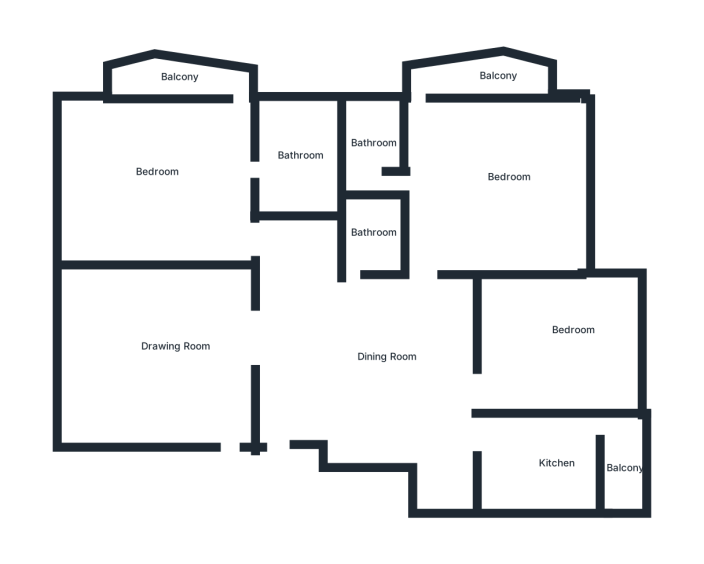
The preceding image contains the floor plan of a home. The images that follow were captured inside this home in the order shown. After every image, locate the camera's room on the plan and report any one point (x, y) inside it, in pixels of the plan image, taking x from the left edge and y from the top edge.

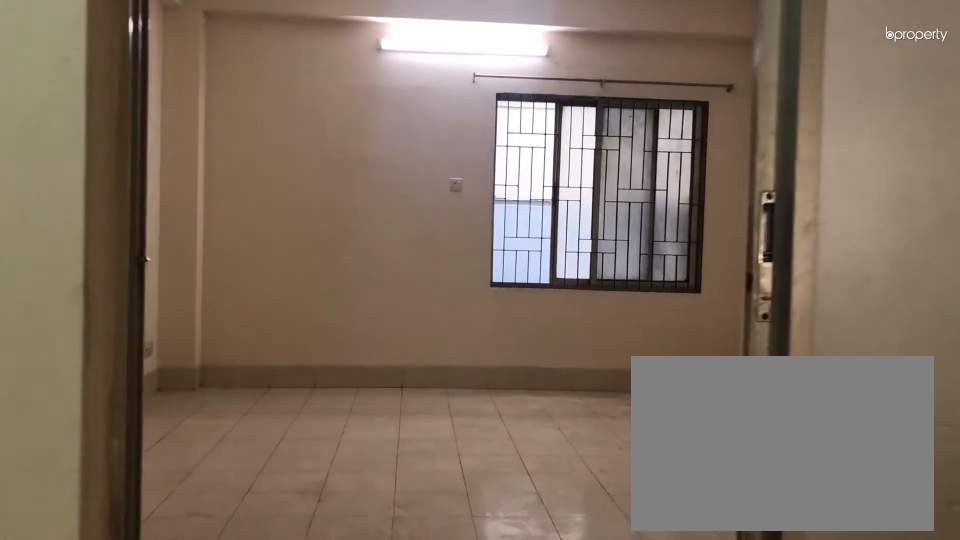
(221, 348)
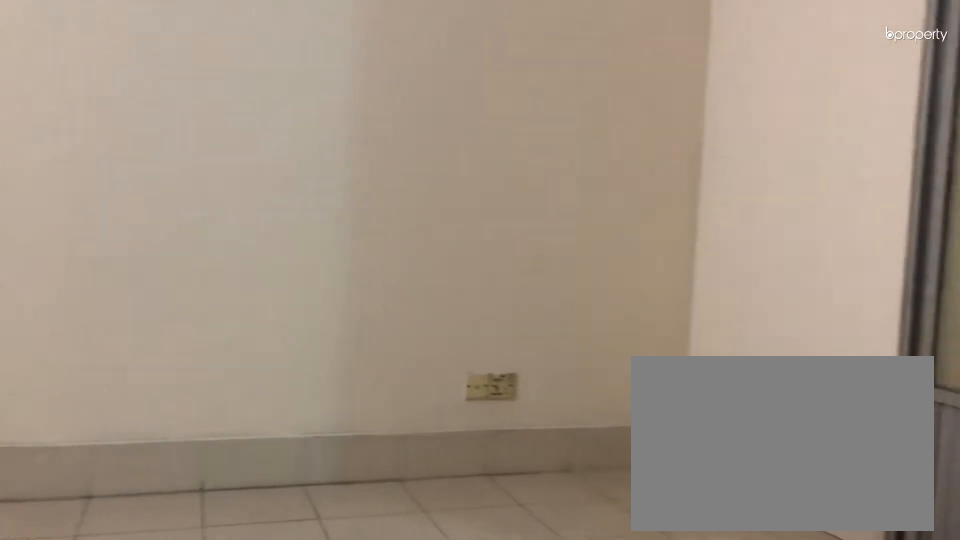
(142, 354)
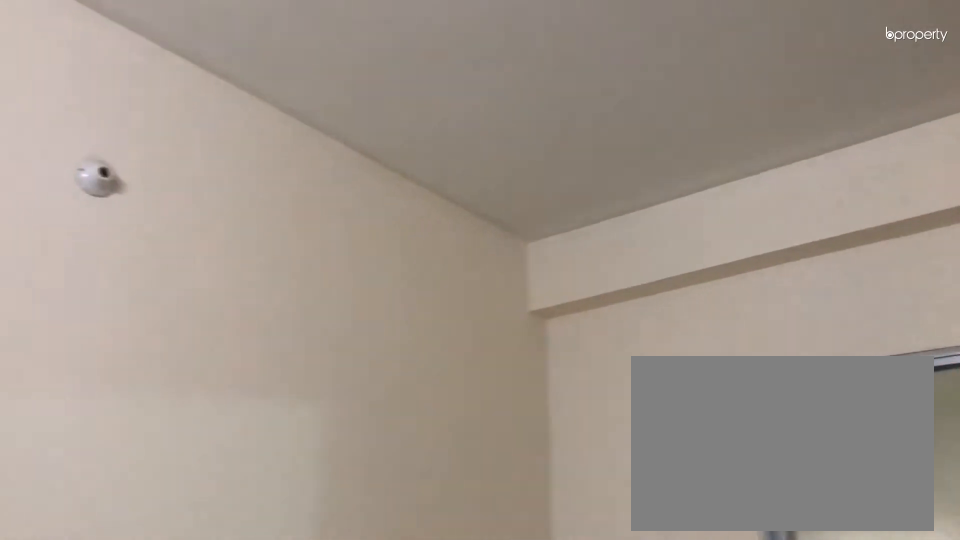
(142, 354)
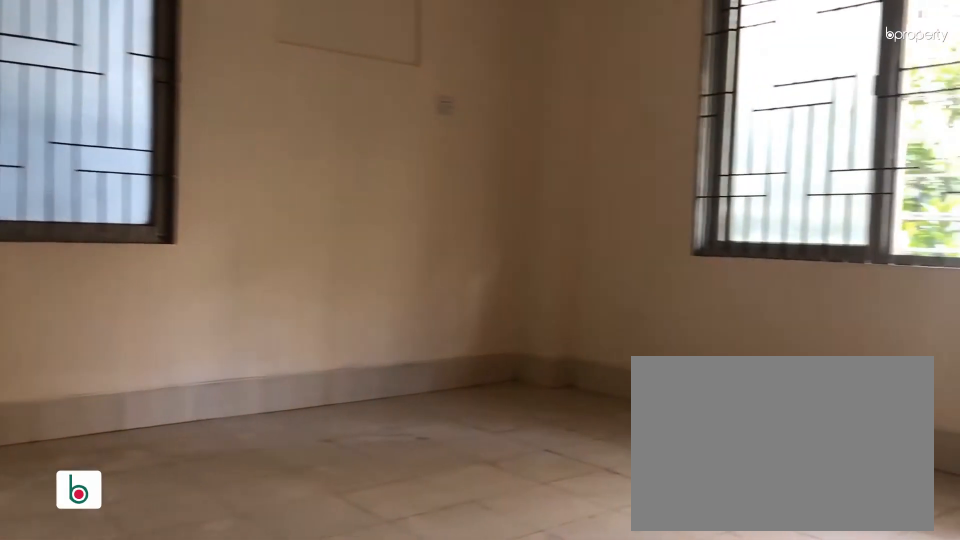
(169, 192)
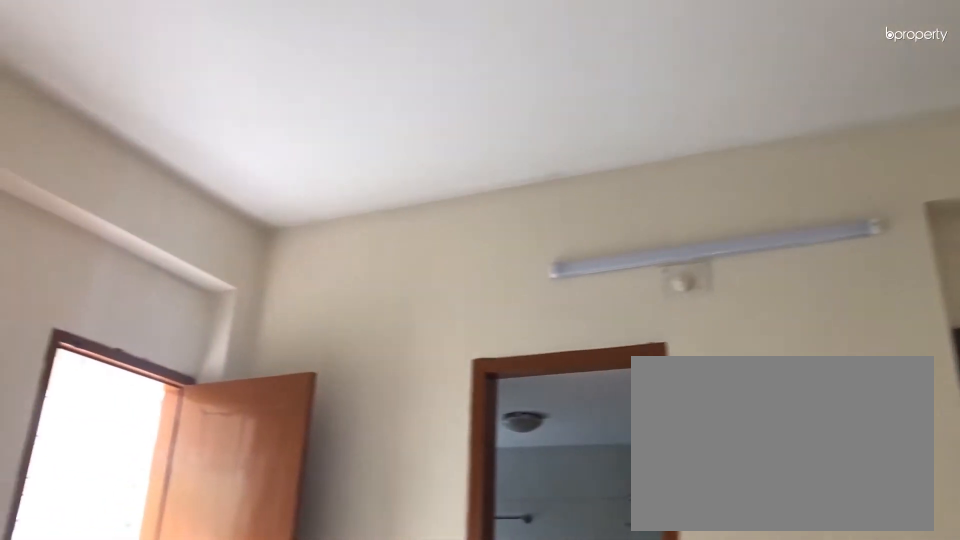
(156, 167)
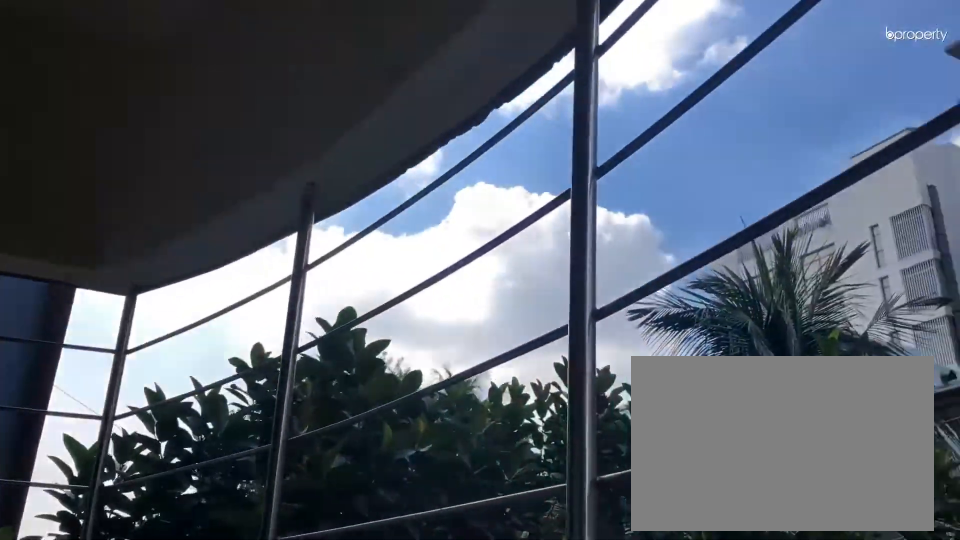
(167, 82)
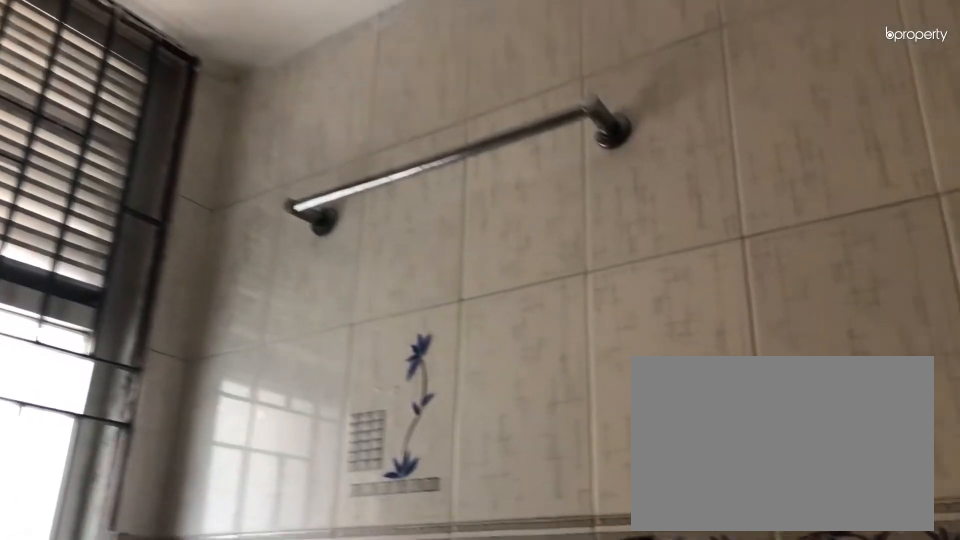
(296, 163)
